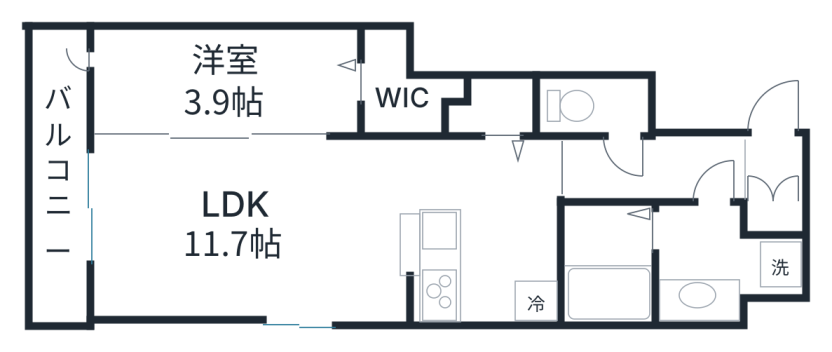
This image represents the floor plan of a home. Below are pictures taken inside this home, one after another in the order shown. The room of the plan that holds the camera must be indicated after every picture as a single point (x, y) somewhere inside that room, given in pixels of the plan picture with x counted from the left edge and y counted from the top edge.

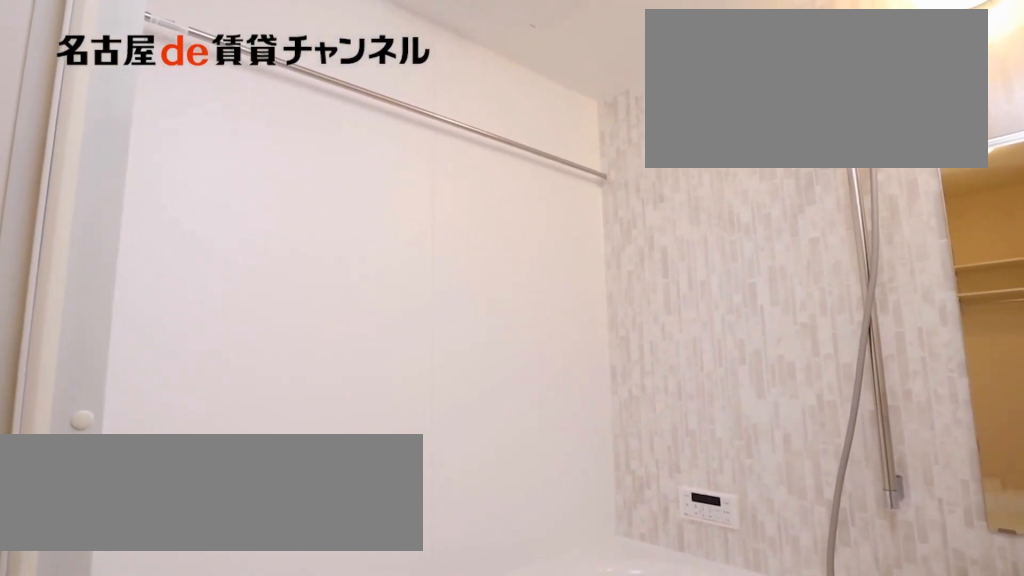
(606, 265)
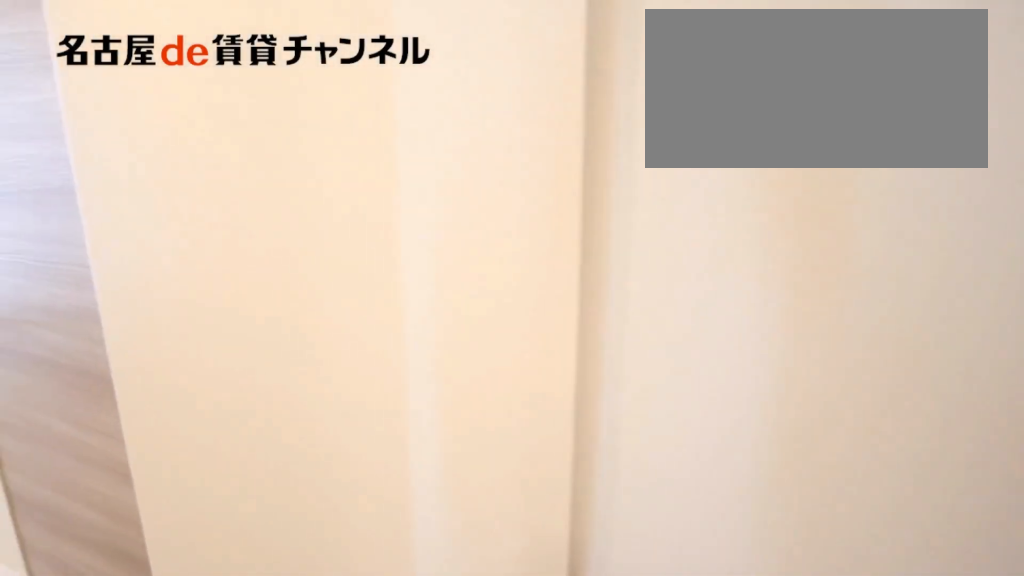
(720, 264)
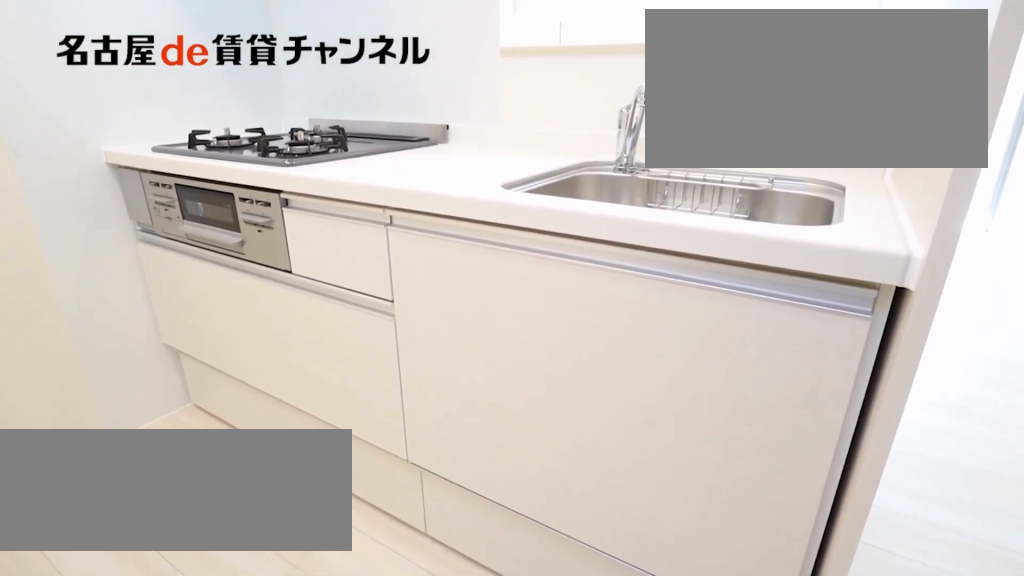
(491, 233)
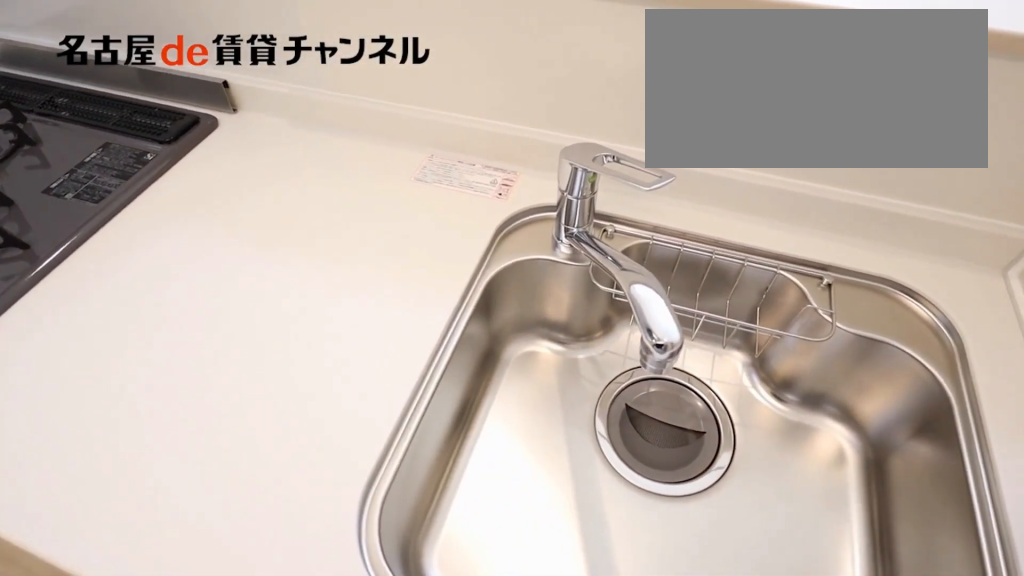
(490, 233)
